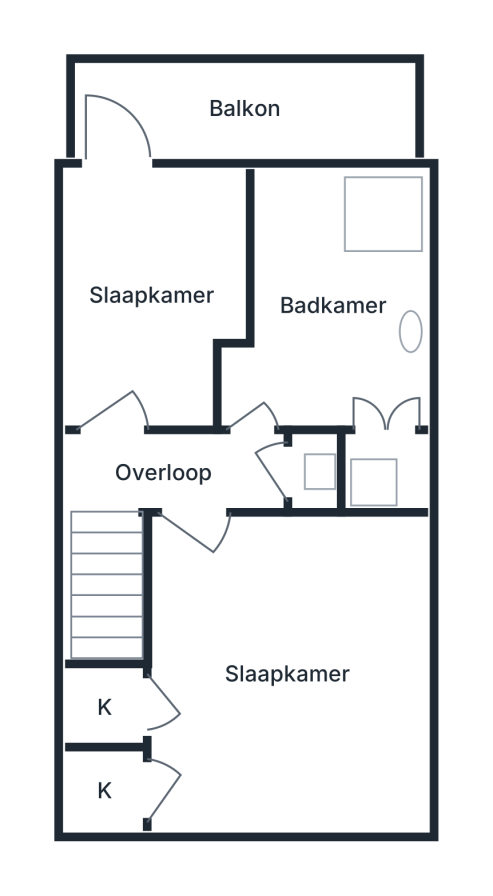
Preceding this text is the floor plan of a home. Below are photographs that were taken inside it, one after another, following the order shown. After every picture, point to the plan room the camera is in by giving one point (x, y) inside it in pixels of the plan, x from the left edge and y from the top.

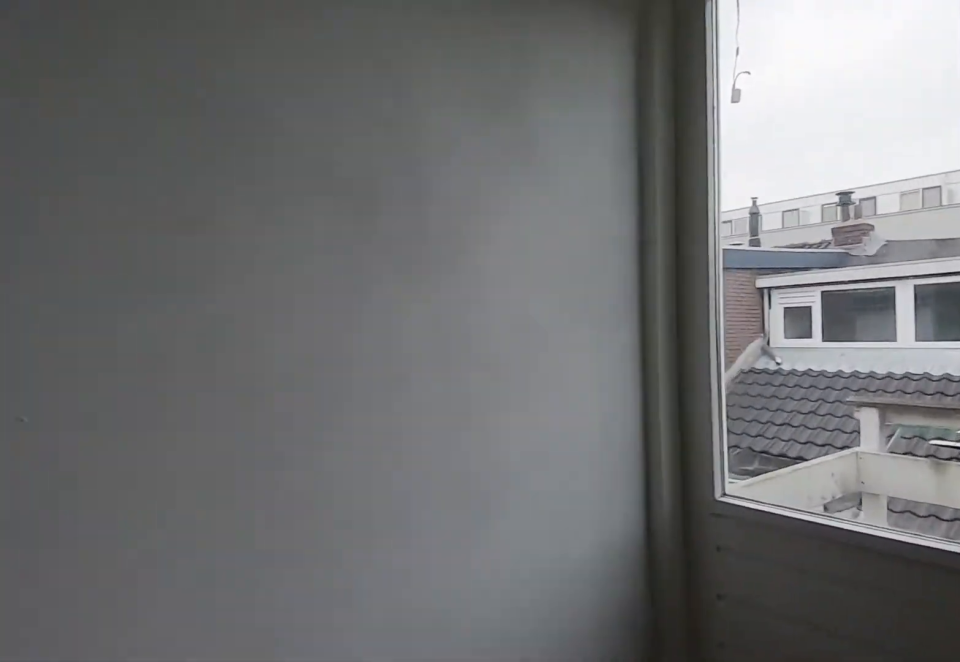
(156, 236)
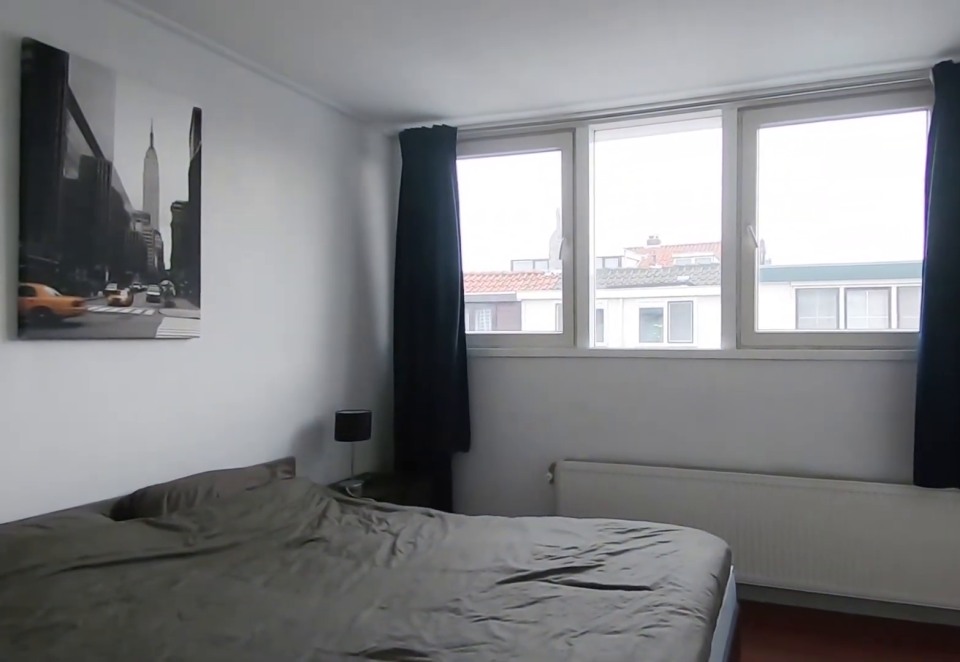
(407, 749)
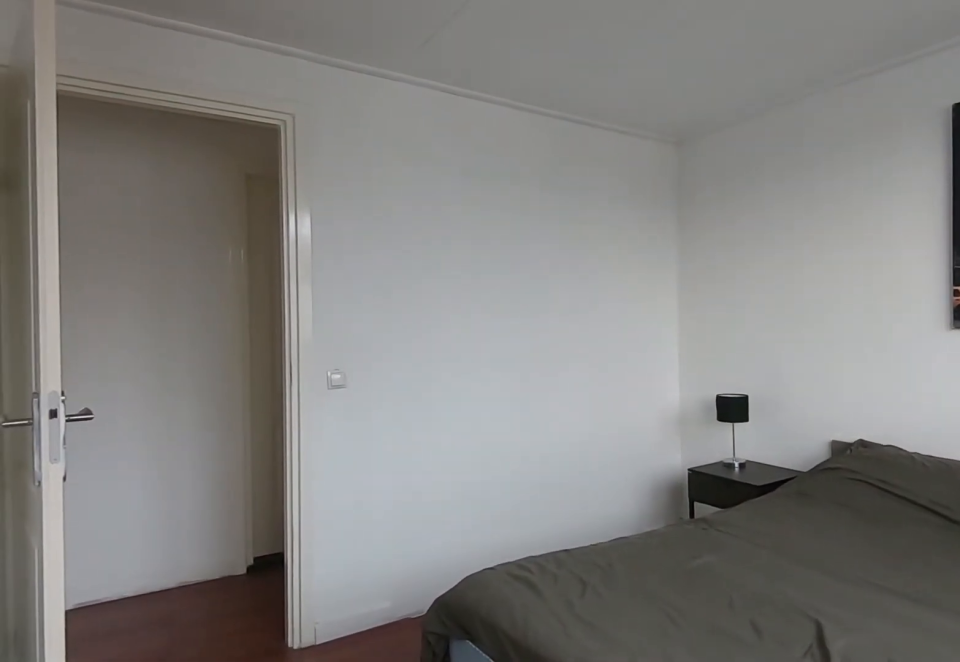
(407, 749)
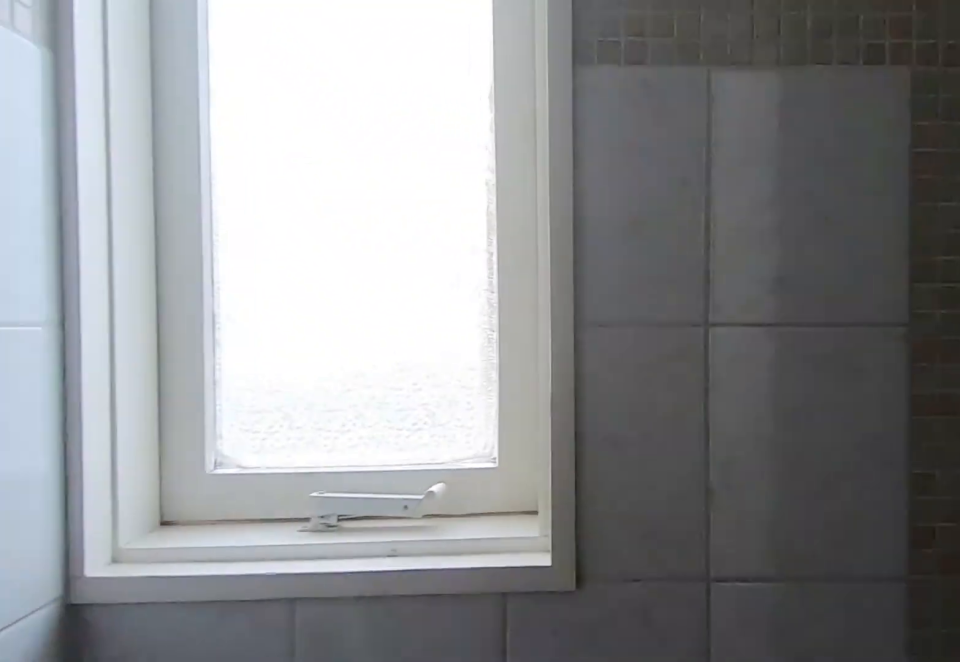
(318, 228)
